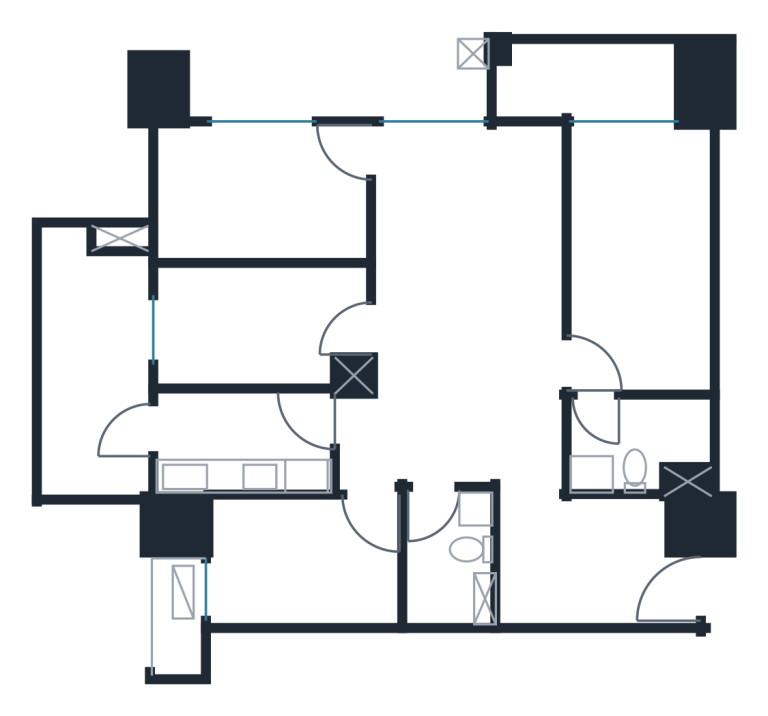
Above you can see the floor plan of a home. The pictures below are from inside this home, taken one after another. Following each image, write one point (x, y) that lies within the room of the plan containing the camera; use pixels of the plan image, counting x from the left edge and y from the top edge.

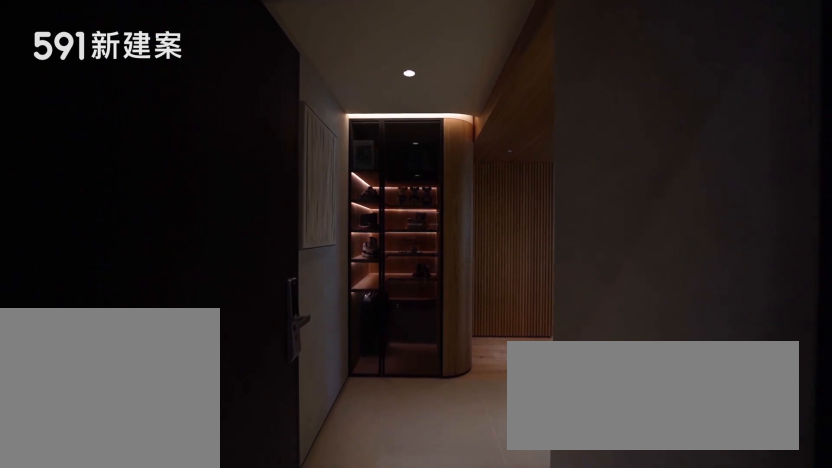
(654, 581)
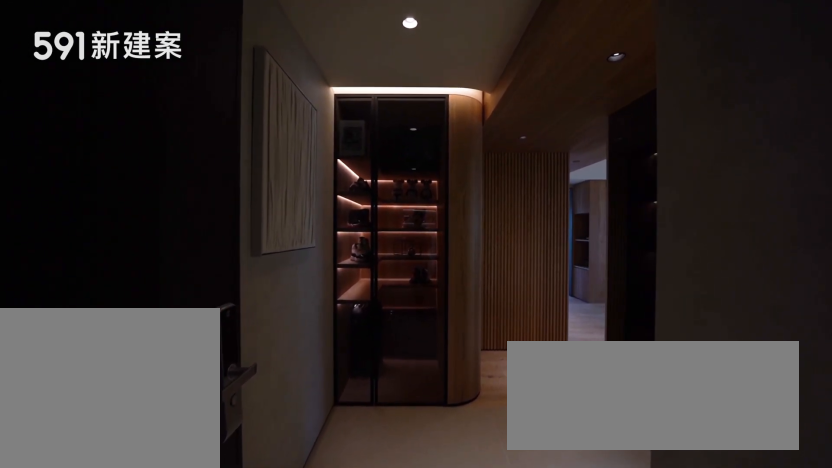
(654, 581)
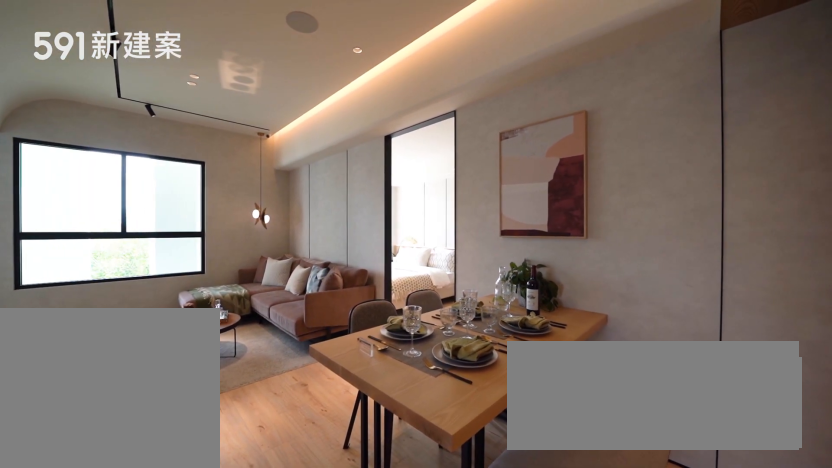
(474, 399)
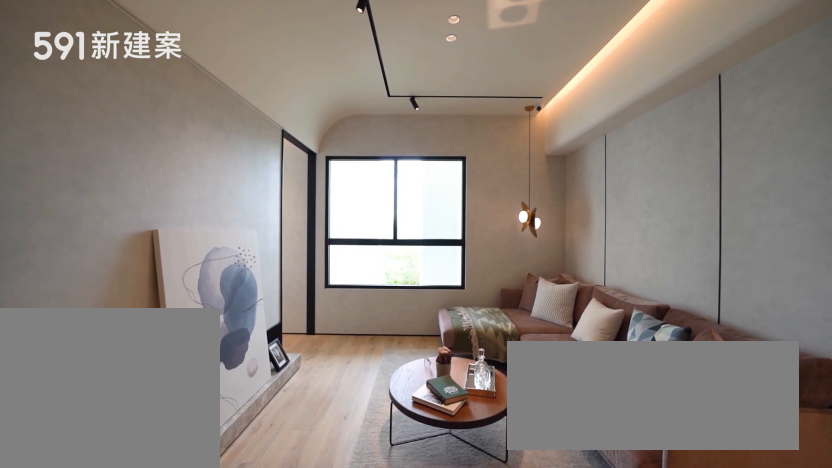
(466, 219)
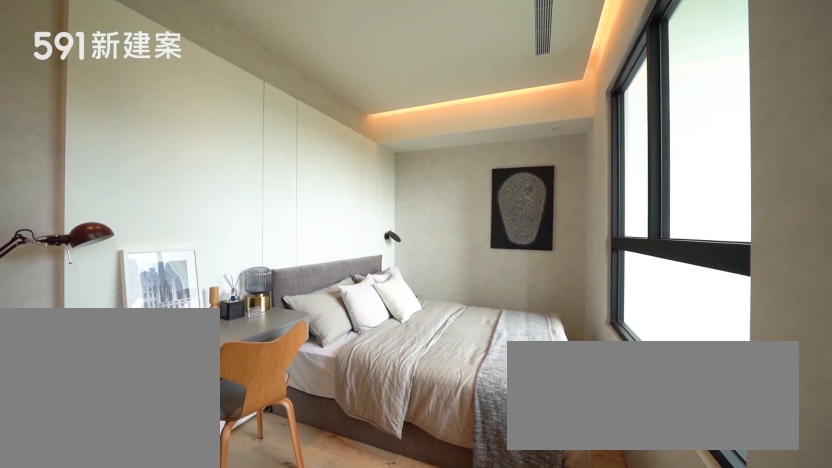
(257, 196)
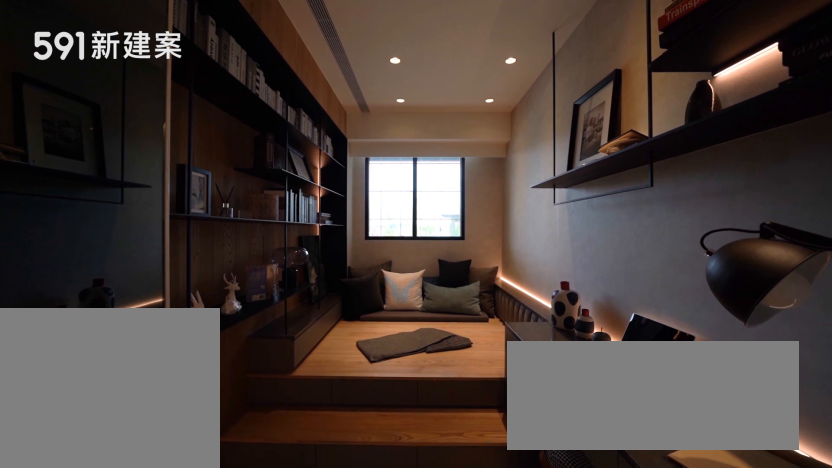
(251, 326)
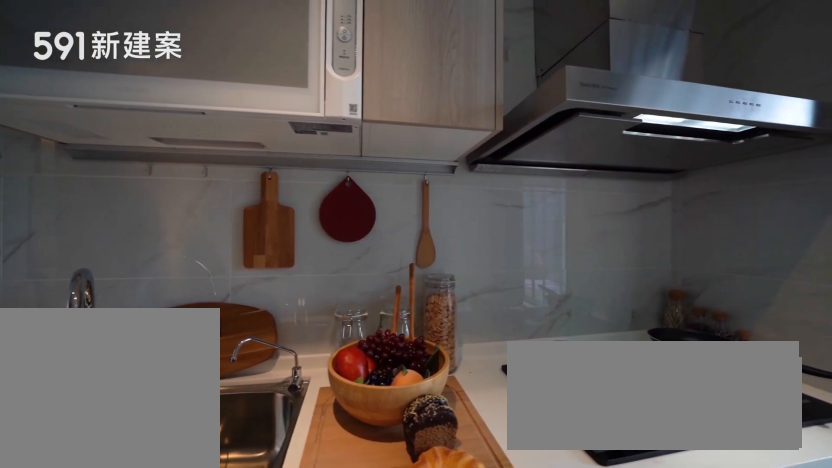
(241, 444)
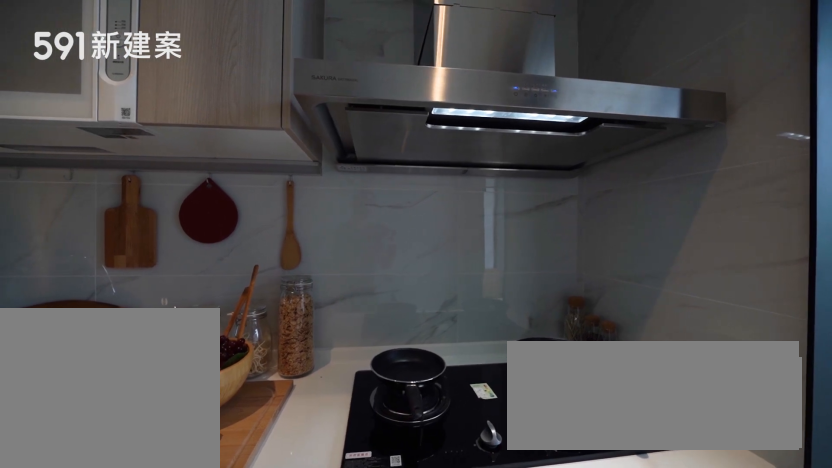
(241, 444)
